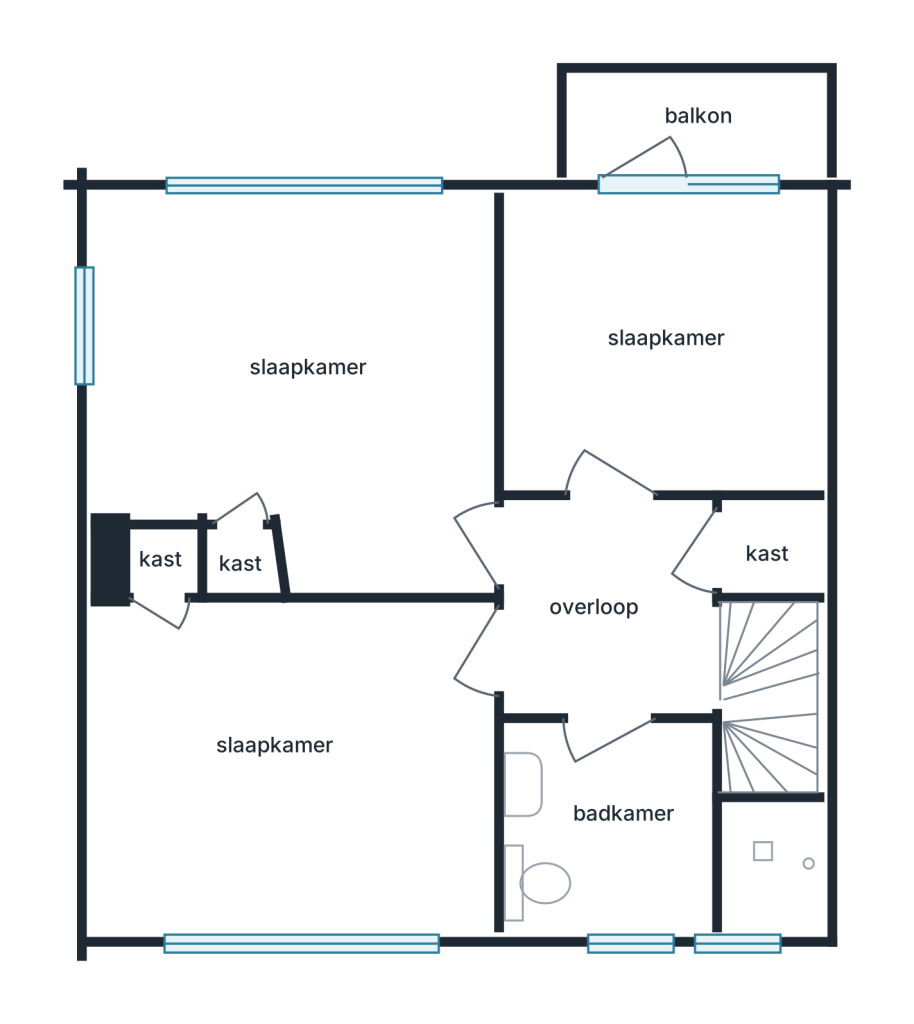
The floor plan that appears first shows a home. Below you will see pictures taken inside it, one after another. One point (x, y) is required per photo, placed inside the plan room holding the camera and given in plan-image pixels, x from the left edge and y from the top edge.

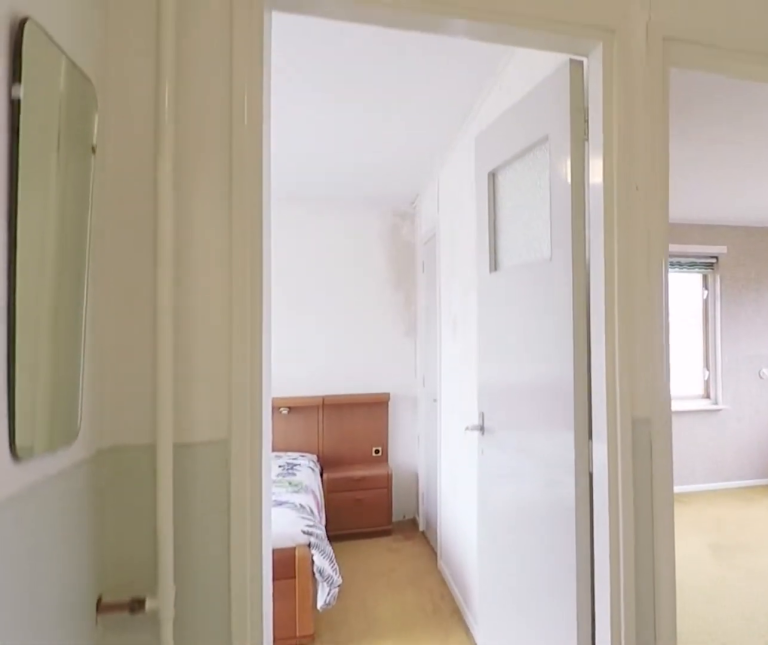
(612, 608)
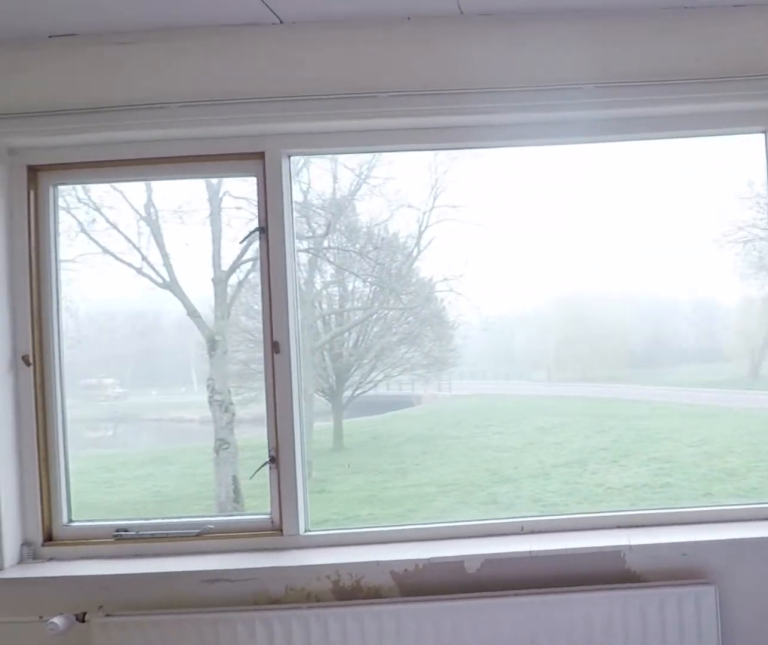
(453, 787)
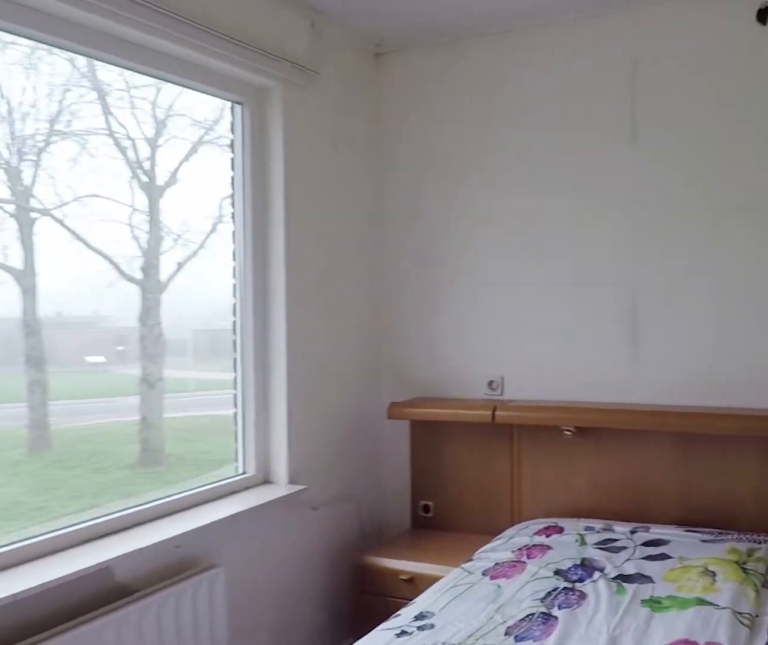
(453, 787)
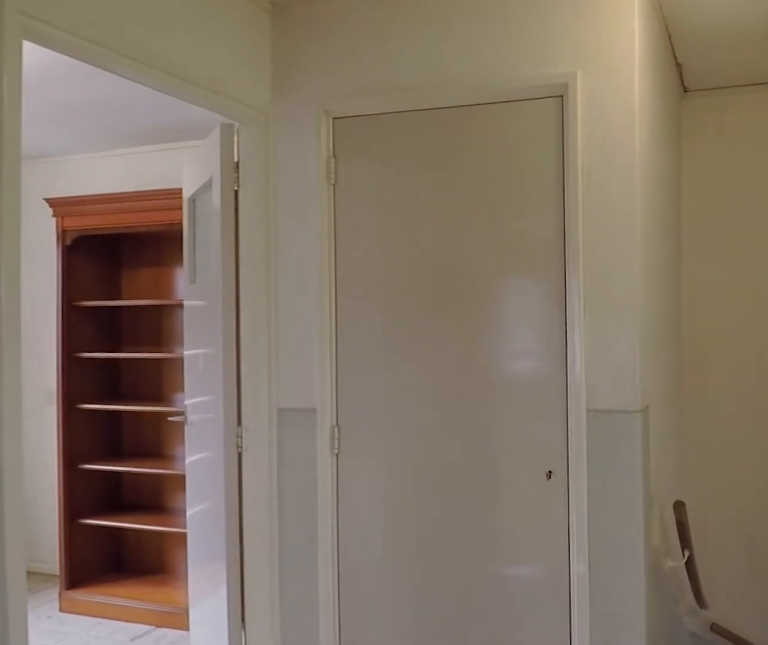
(612, 608)
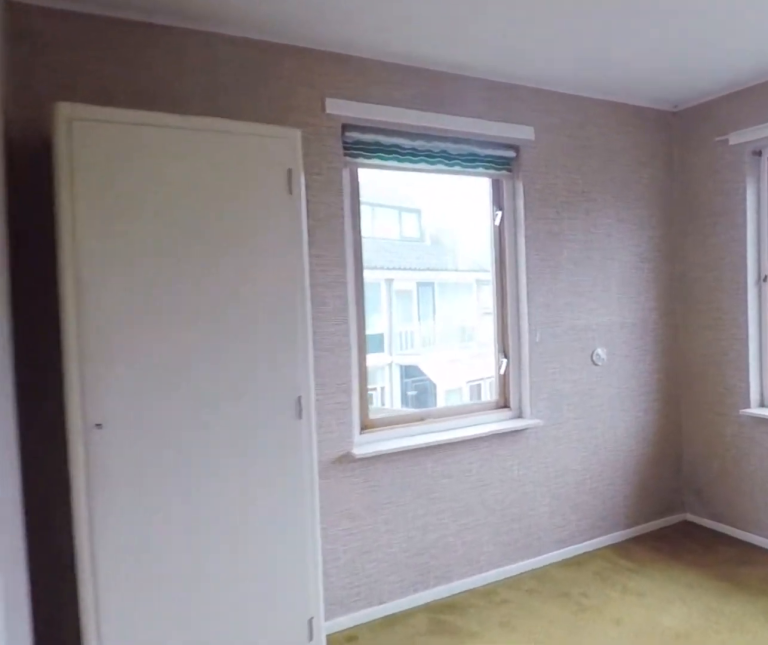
(468, 397)
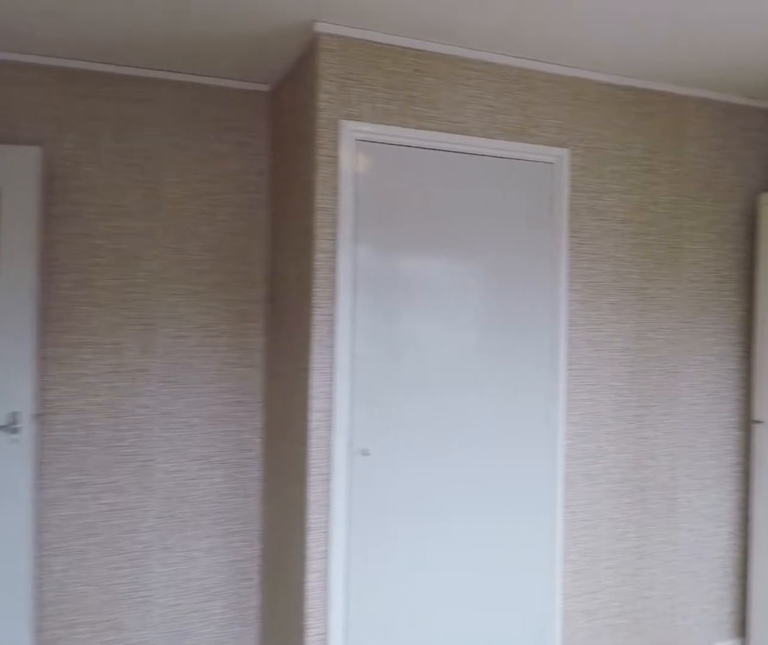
(468, 397)
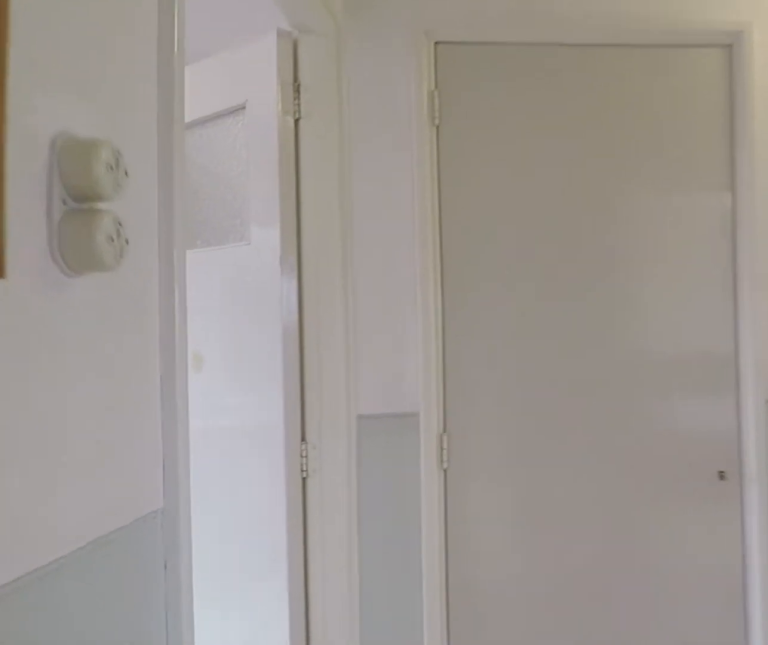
(612, 608)
